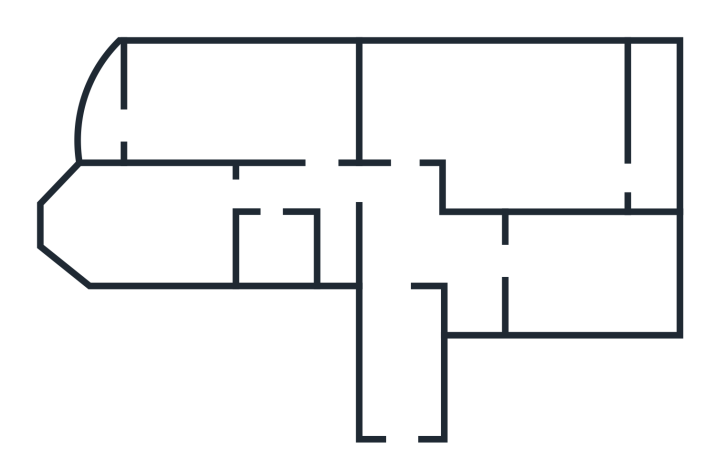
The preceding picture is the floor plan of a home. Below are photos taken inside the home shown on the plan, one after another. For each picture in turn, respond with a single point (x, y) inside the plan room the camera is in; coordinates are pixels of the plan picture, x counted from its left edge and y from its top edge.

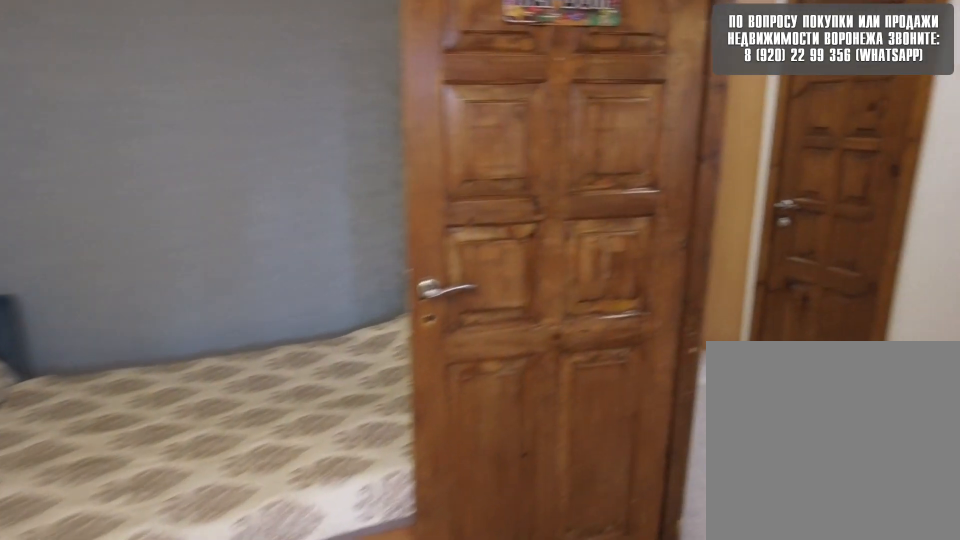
(267, 137)
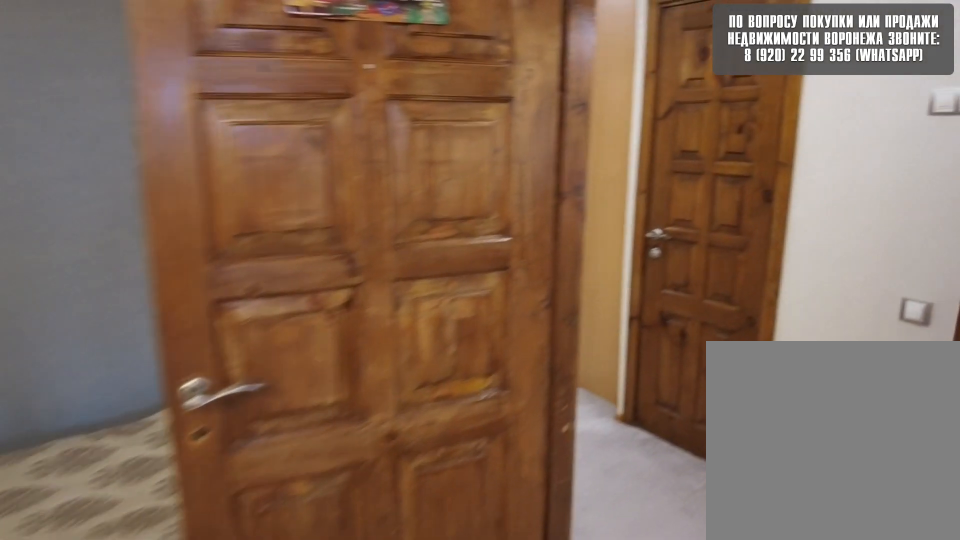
(267, 137)
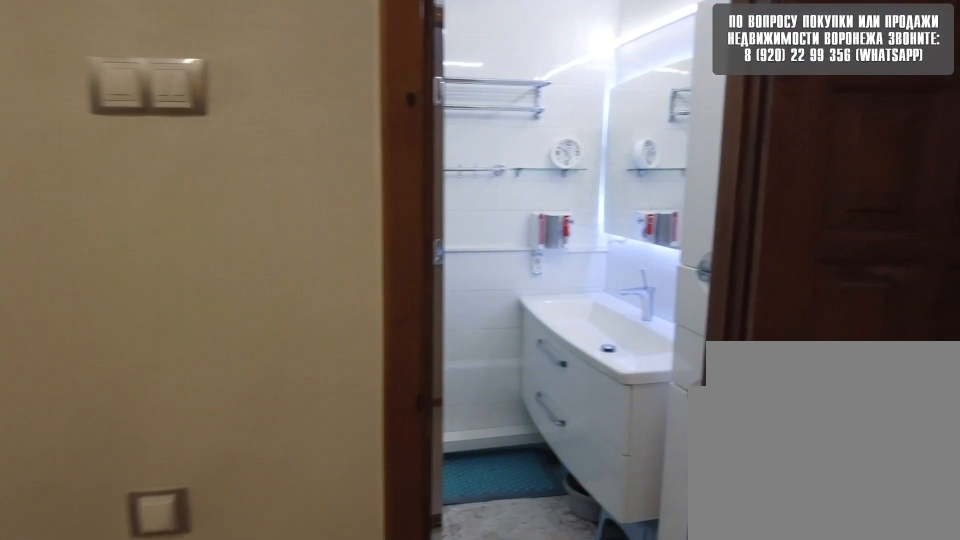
(336, 175)
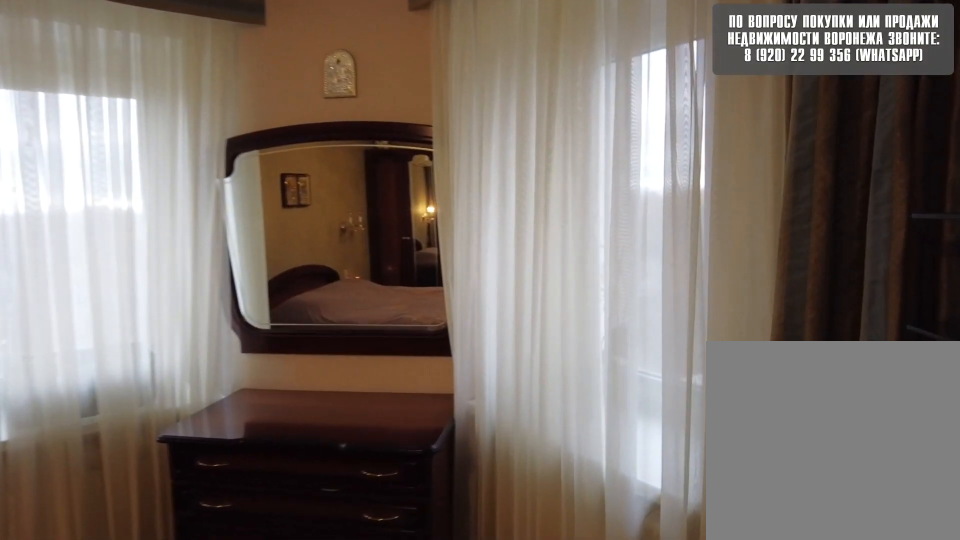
(163, 218)
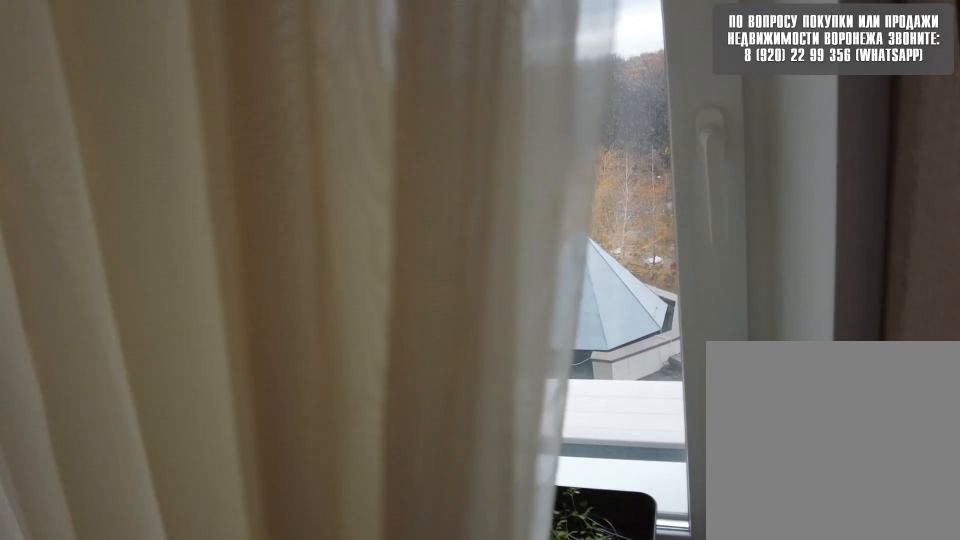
(163, 218)
